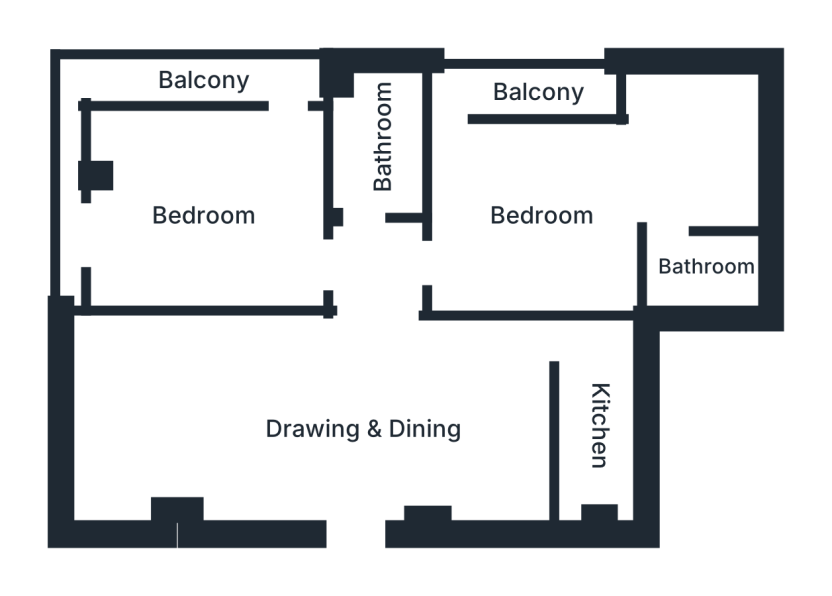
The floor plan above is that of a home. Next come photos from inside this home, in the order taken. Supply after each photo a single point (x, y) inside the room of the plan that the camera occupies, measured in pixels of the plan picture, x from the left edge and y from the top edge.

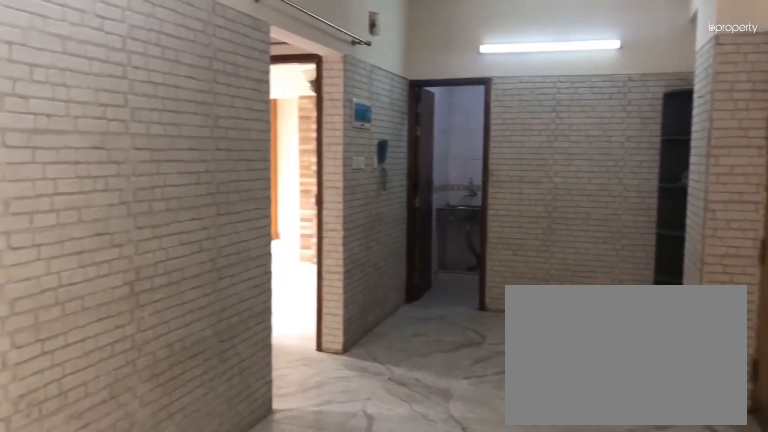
(364, 431)
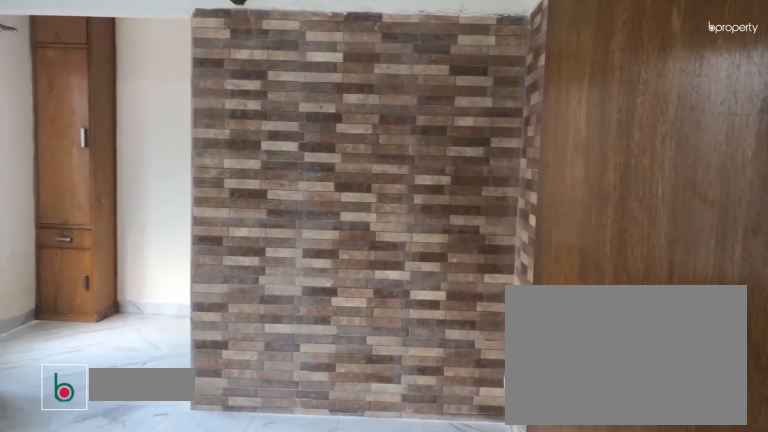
(538, 212)
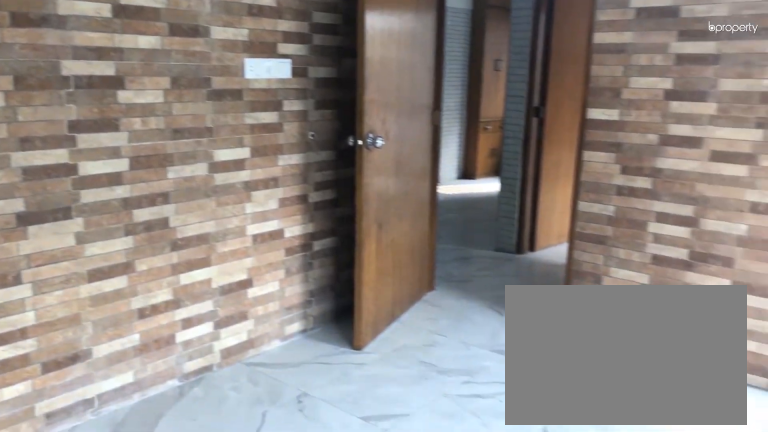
(539, 212)
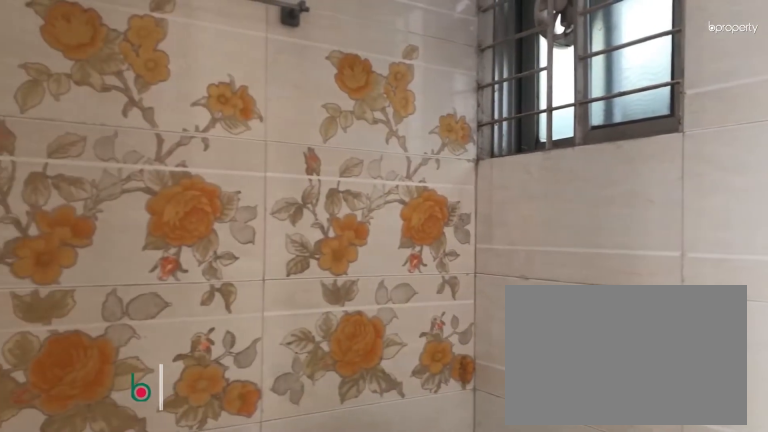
(707, 262)
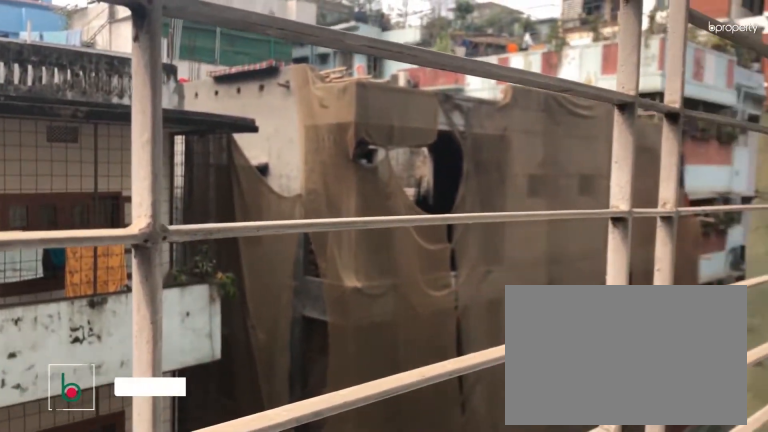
(537, 89)
